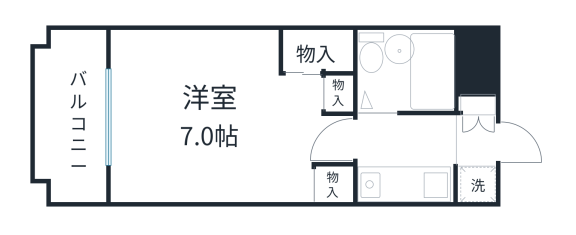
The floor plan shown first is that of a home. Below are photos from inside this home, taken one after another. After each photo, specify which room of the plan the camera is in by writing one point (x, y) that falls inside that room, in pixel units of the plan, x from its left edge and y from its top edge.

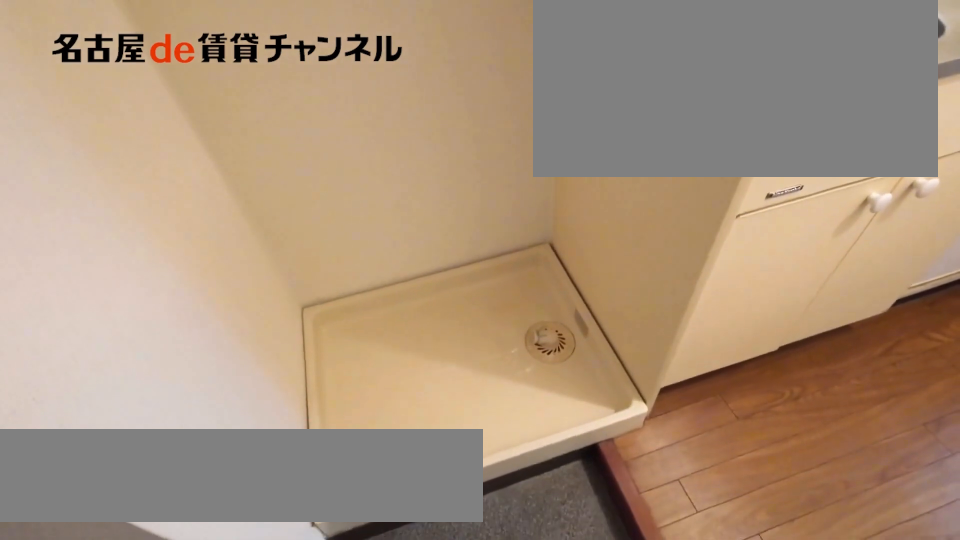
(475, 183)
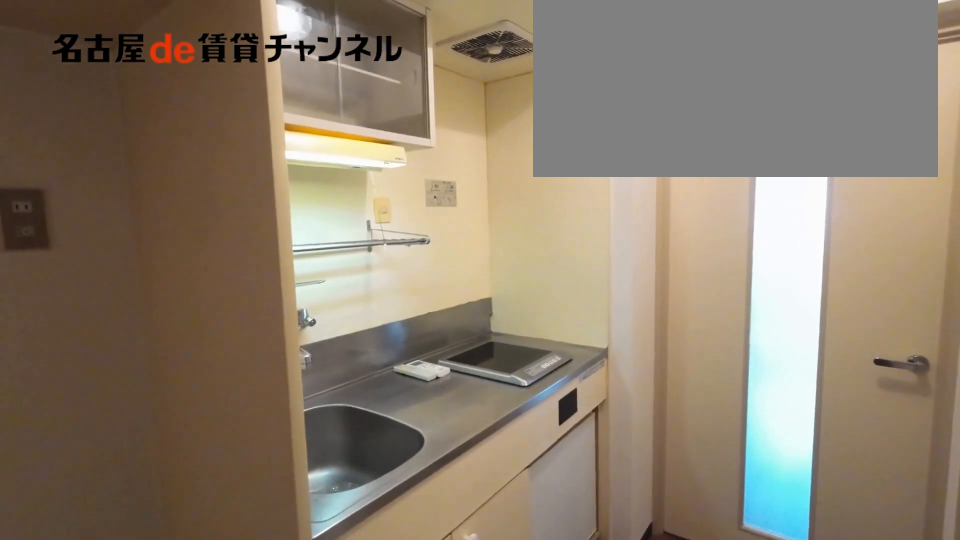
(403, 185)
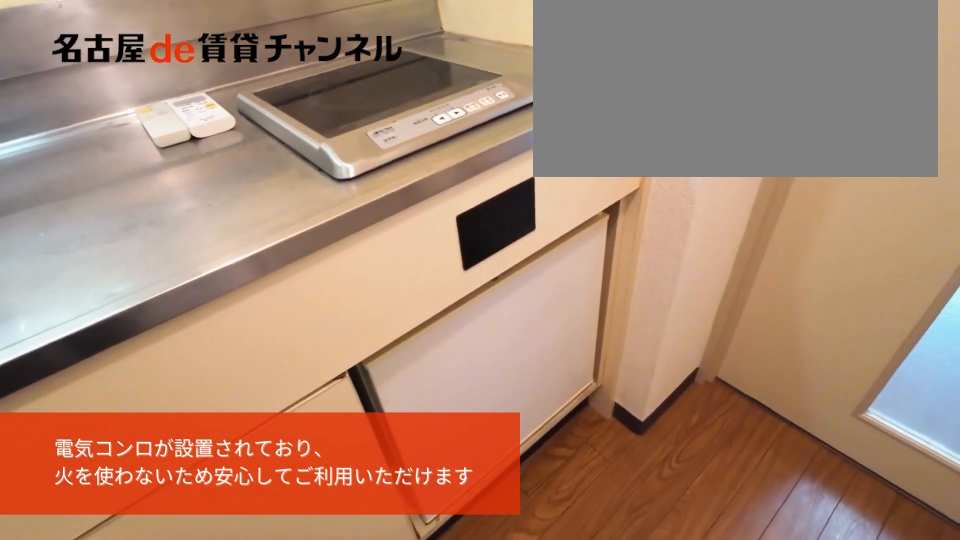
(403, 185)
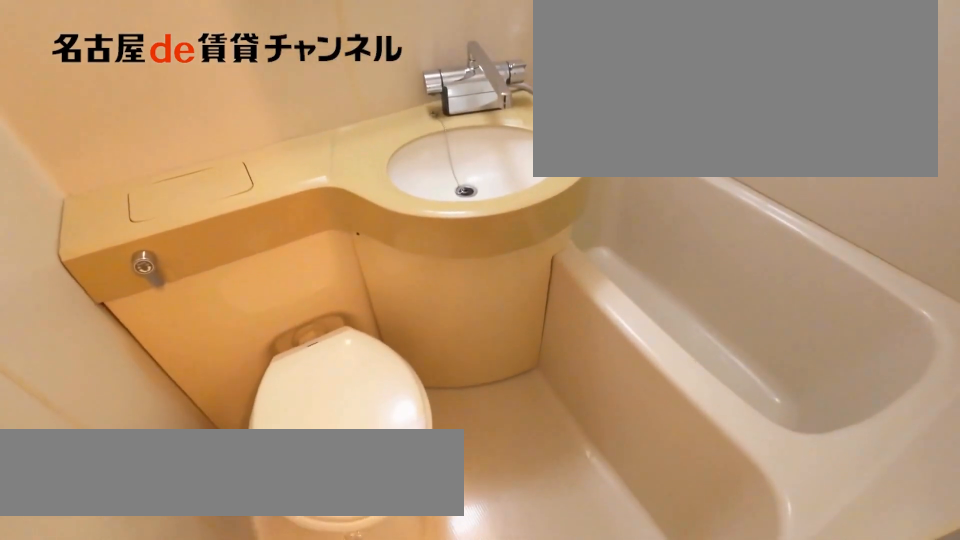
(407, 70)
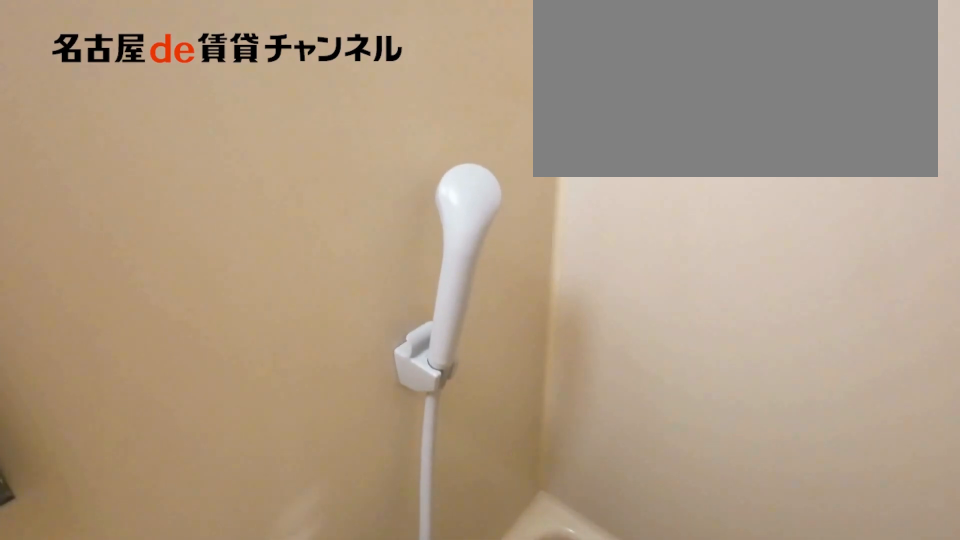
(407, 70)
